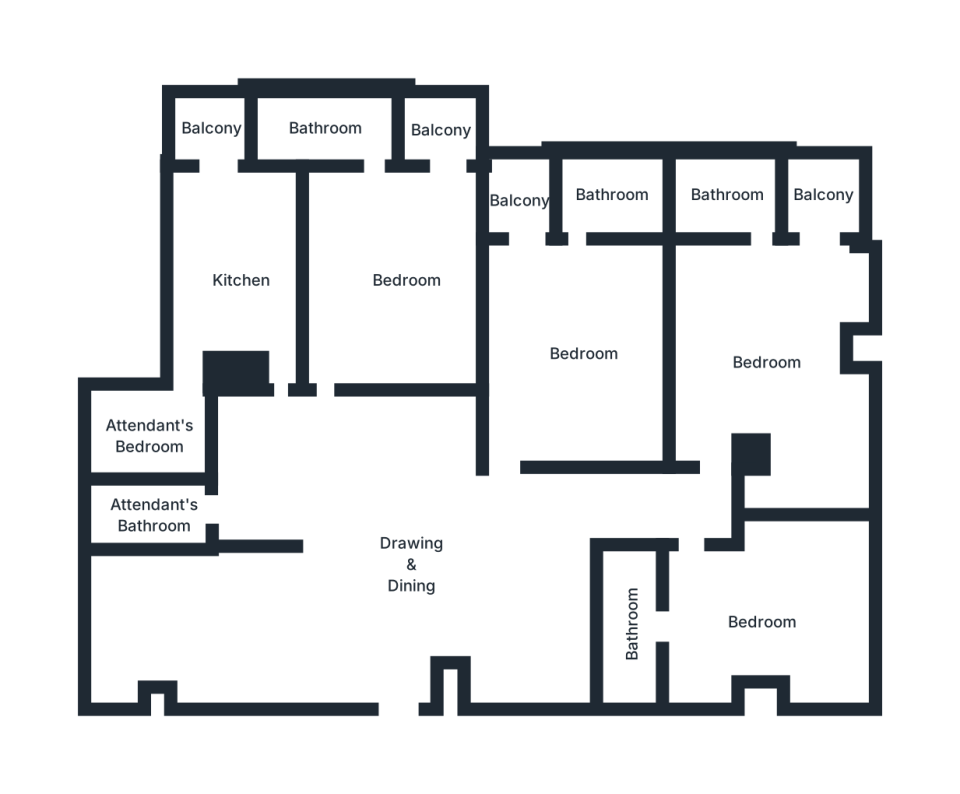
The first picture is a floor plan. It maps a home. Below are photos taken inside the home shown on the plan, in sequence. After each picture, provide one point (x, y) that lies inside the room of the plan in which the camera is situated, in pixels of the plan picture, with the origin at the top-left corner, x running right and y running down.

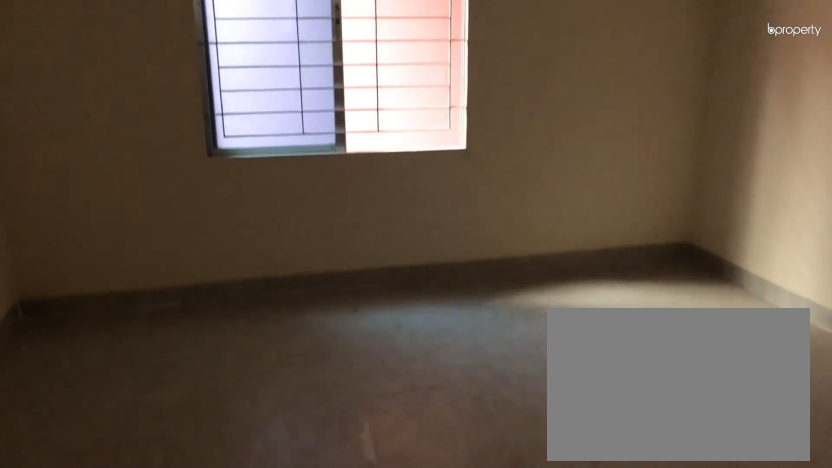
(760, 625)
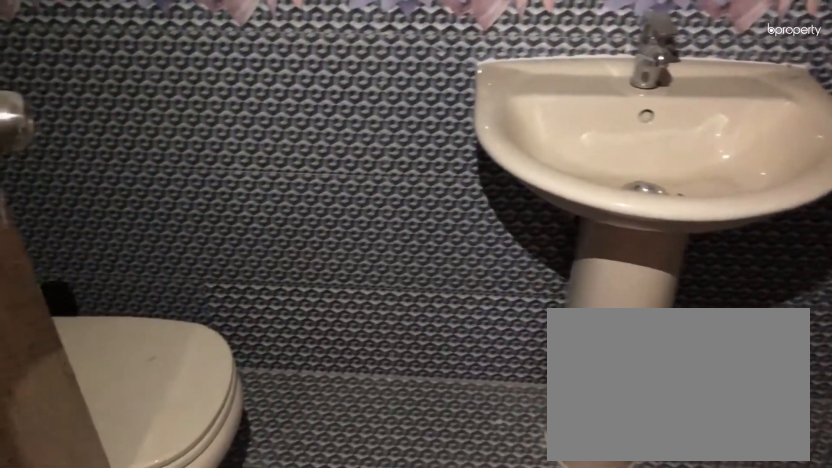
(632, 624)
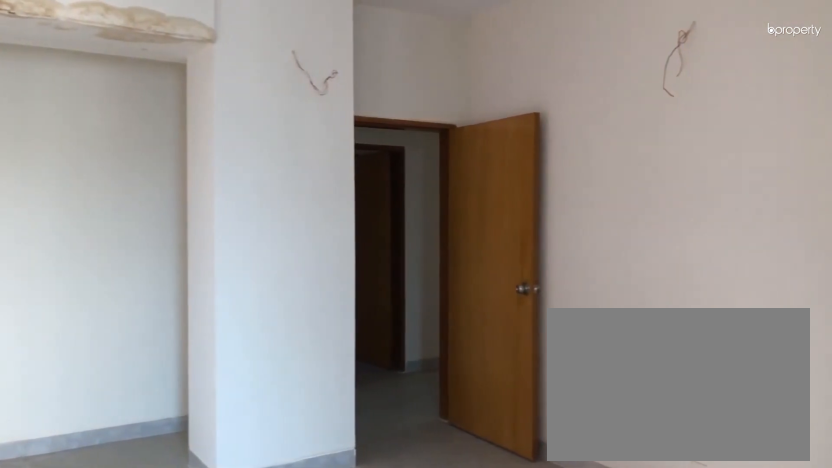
(768, 361)
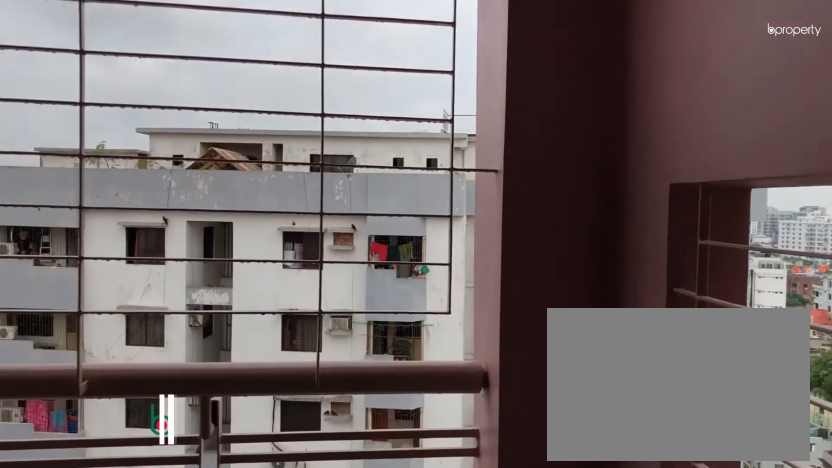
(824, 197)
